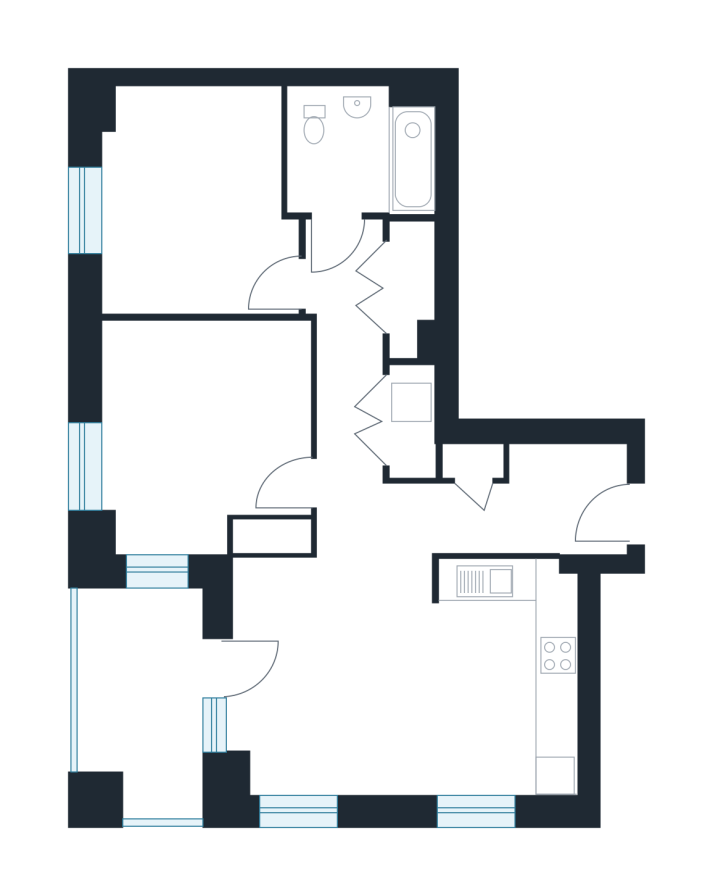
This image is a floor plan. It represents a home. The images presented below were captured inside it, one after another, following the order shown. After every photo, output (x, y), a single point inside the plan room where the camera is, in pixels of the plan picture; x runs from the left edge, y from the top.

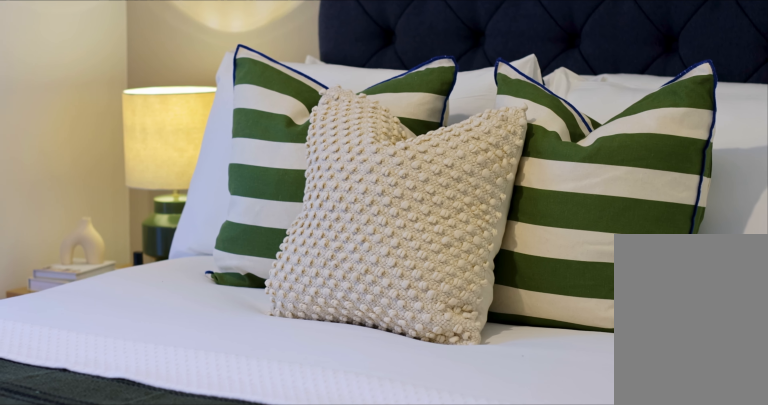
(196, 206)
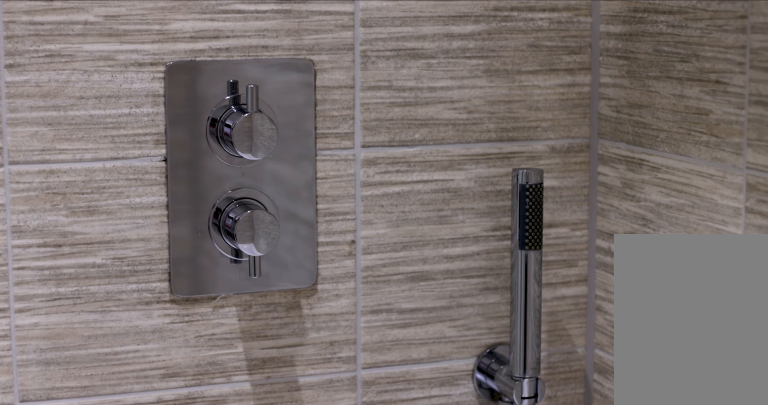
(357, 153)
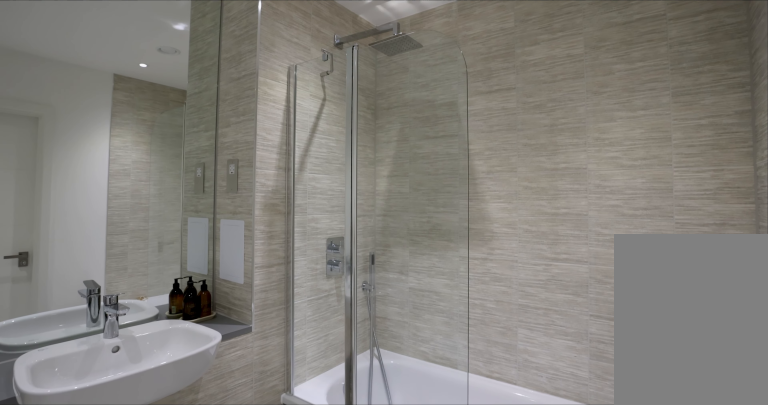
(357, 153)
